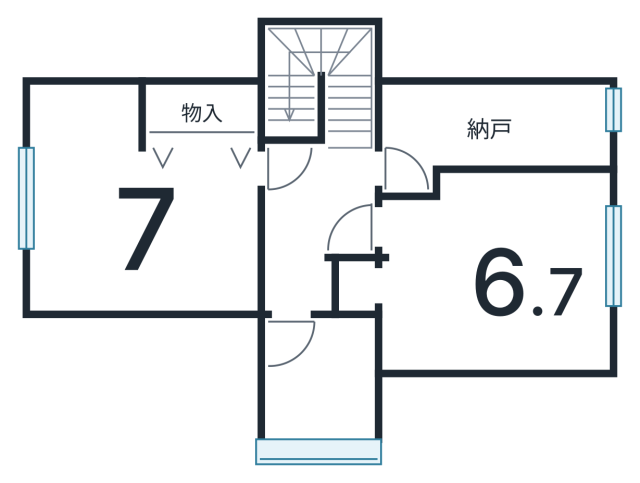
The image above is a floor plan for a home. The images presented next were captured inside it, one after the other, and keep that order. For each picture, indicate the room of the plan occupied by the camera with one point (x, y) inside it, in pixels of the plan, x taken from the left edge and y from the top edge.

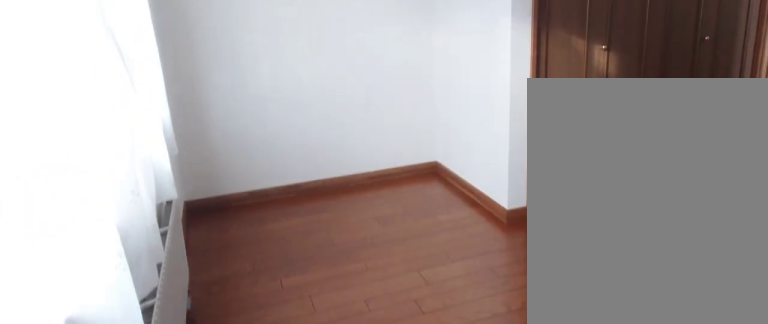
(146, 234)
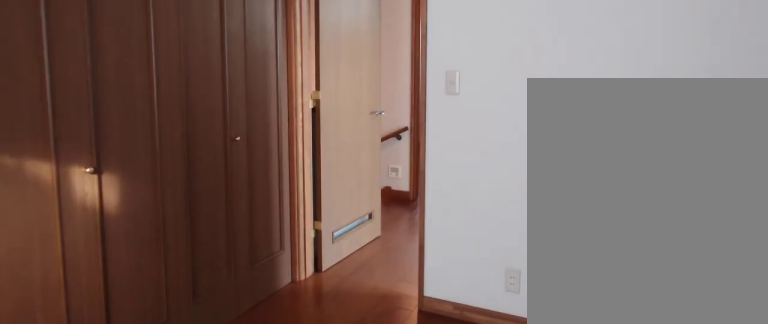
(146, 234)
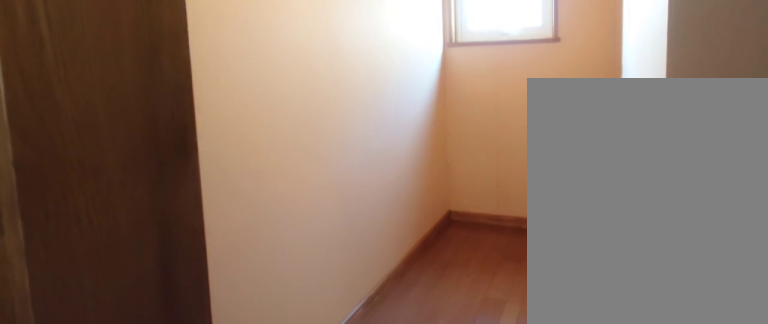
(503, 130)
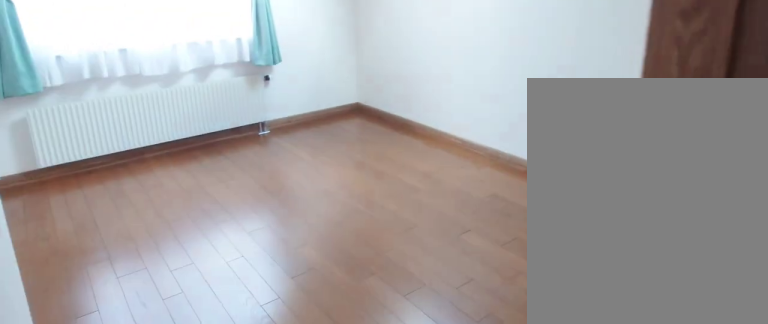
(506, 275)
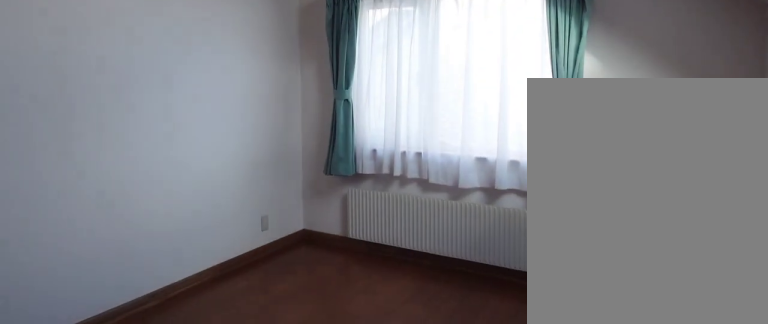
(506, 275)
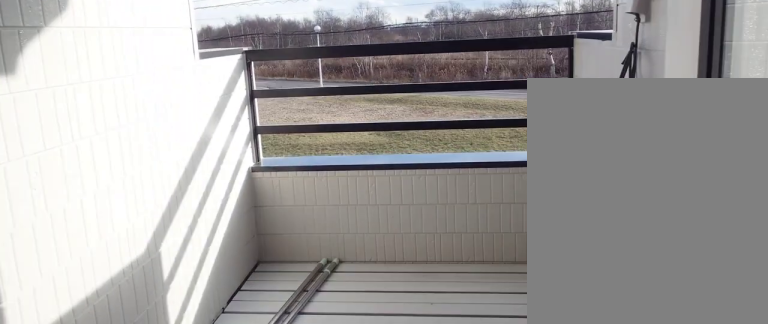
(324, 409)
